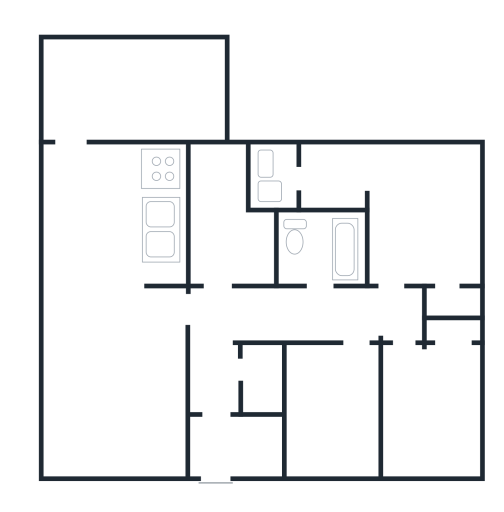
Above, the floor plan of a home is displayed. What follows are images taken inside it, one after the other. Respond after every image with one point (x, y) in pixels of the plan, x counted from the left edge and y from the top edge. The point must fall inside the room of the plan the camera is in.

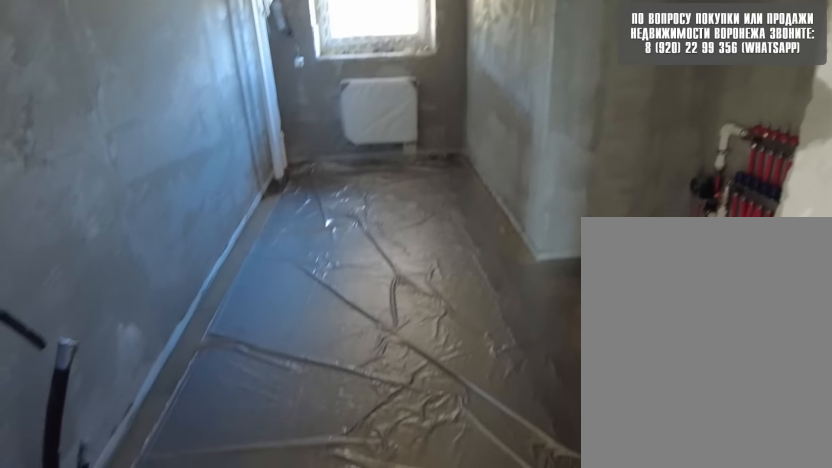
(233, 266)
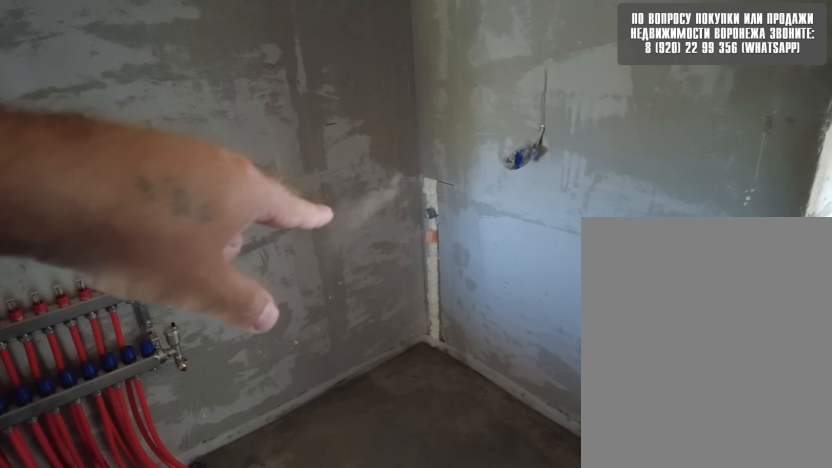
(236, 254)
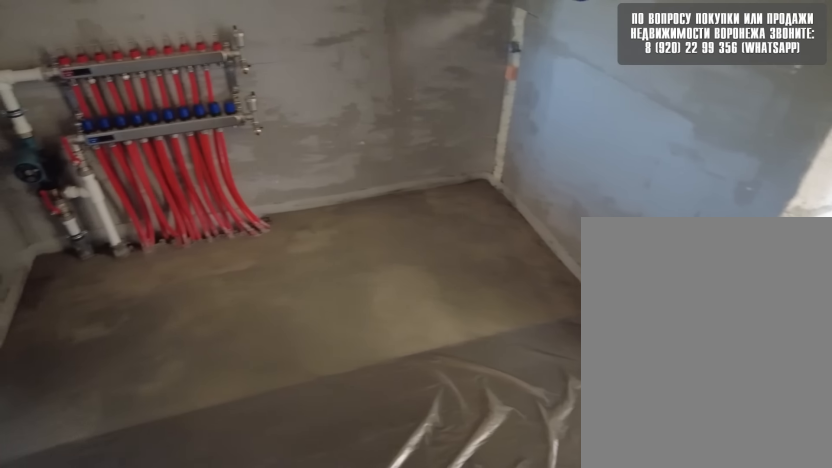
(236, 250)
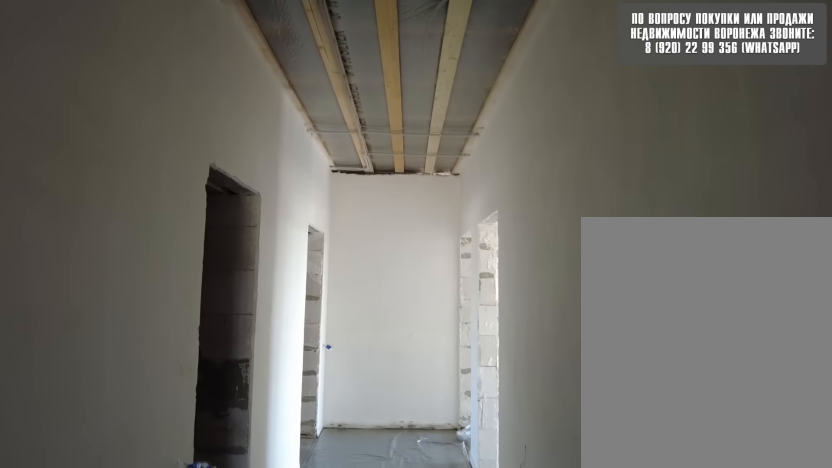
(224, 329)
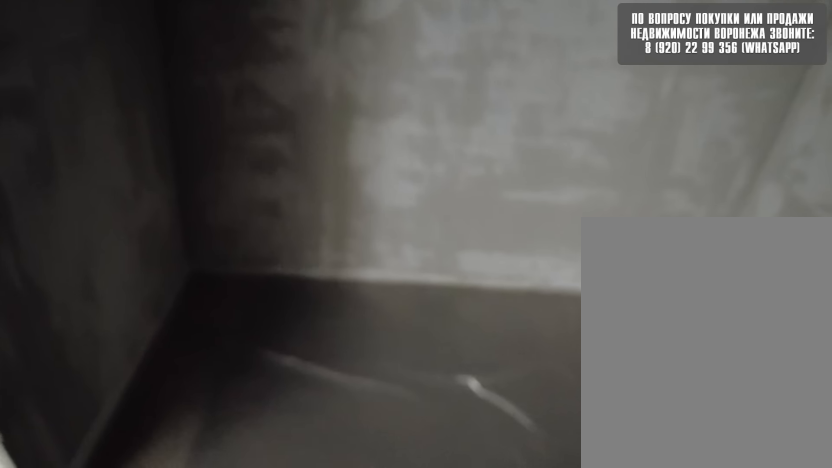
(335, 331)
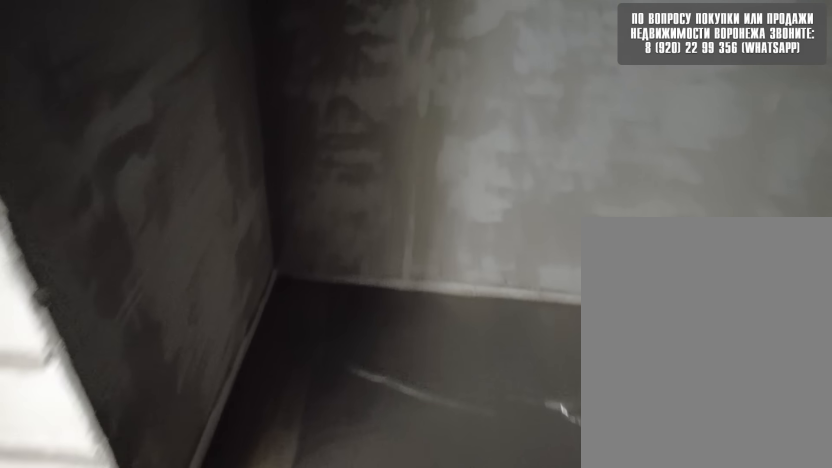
(335, 331)
